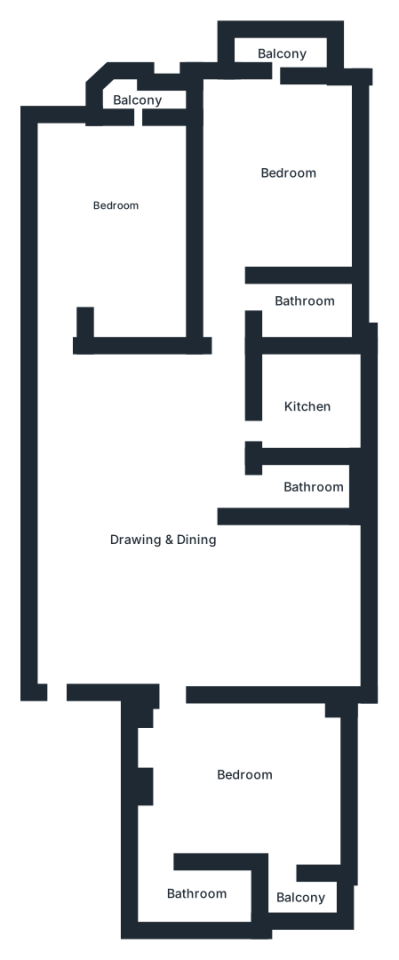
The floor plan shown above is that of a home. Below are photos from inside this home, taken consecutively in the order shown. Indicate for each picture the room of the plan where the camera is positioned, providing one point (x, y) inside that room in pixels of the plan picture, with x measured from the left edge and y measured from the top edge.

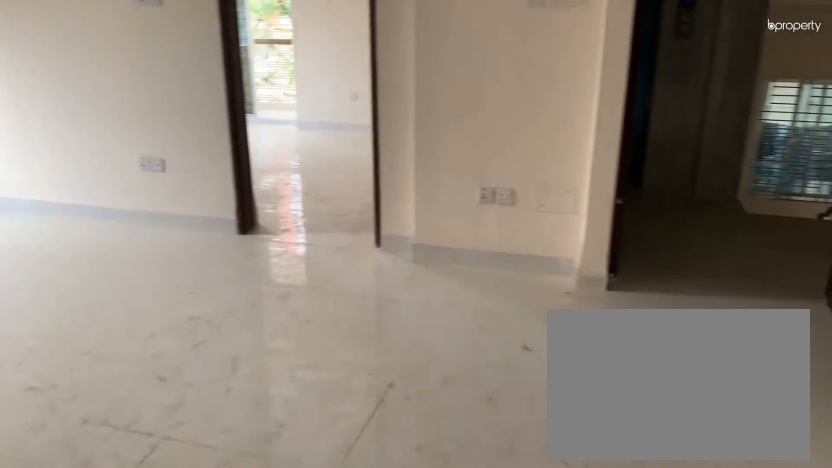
(172, 579)
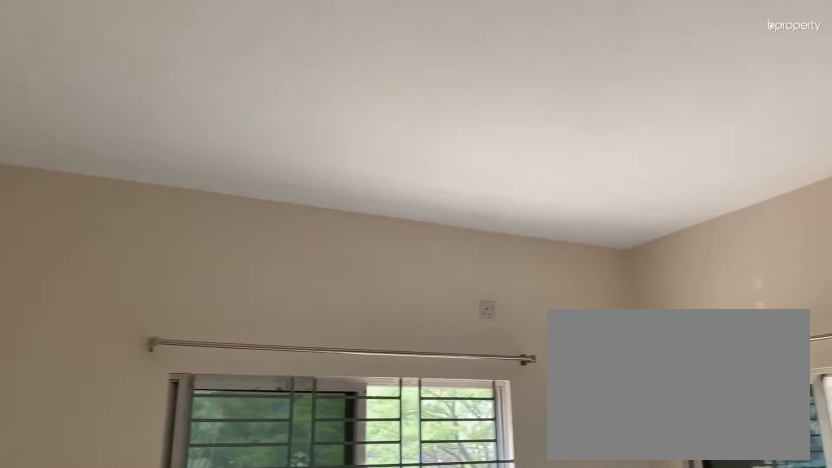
(240, 797)
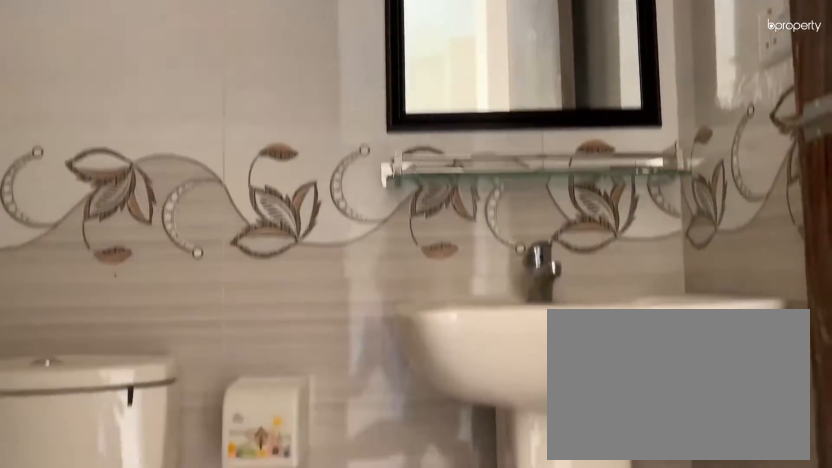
(192, 890)
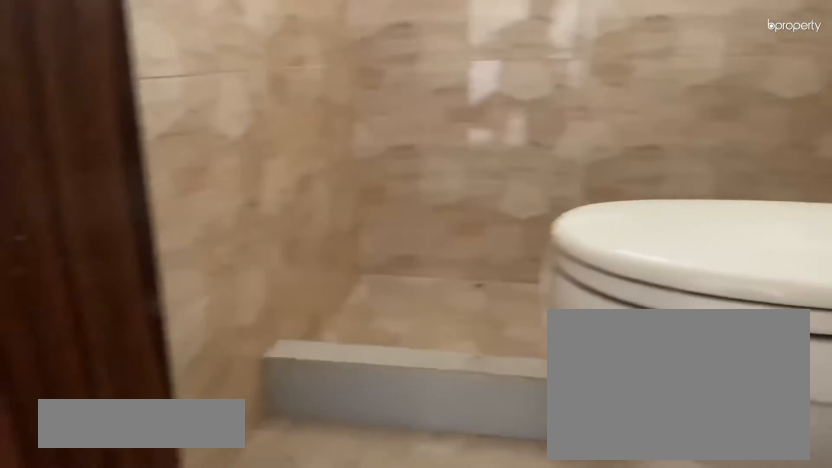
(307, 489)
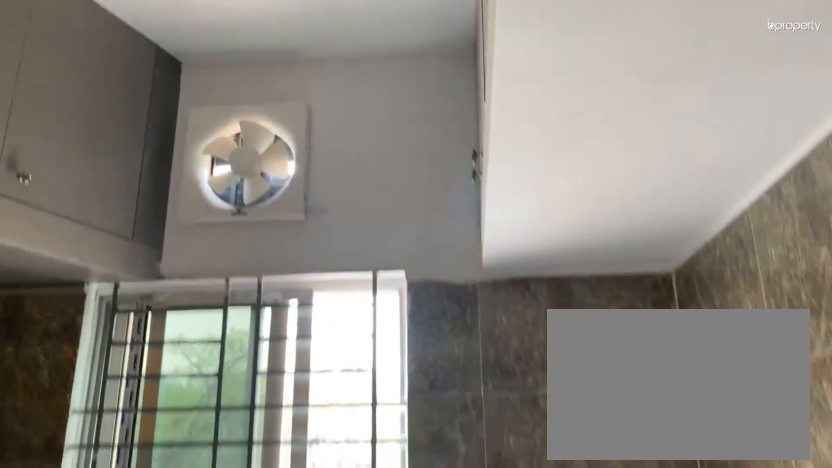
(311, 409)
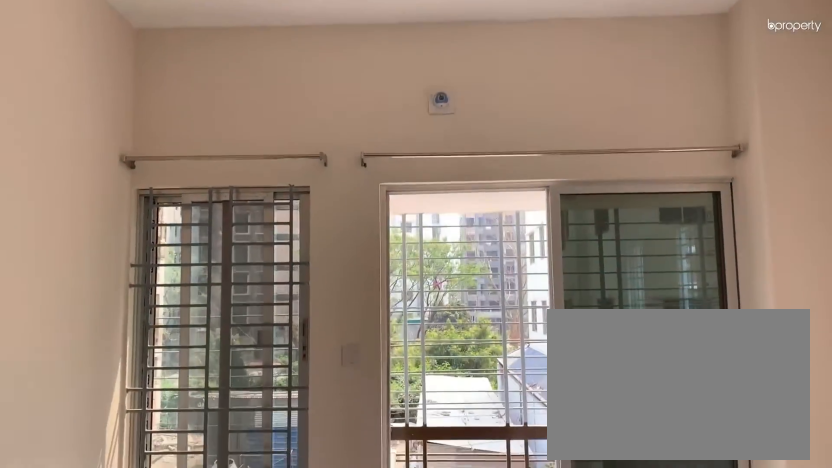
(277, 151)
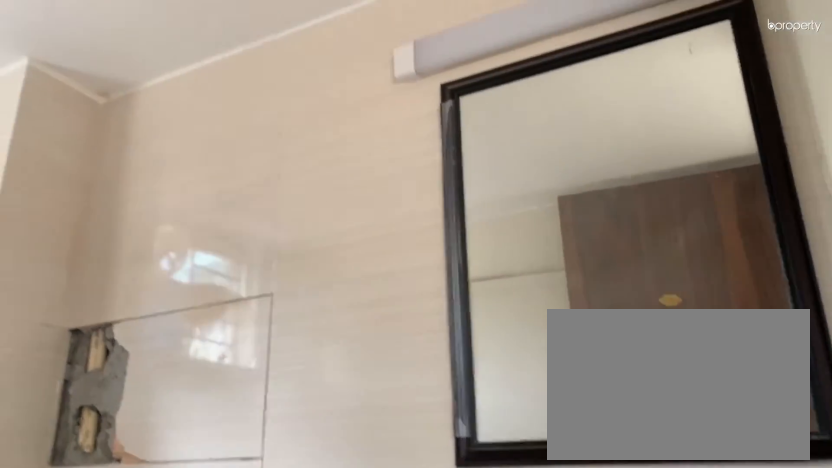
(301, 309)
